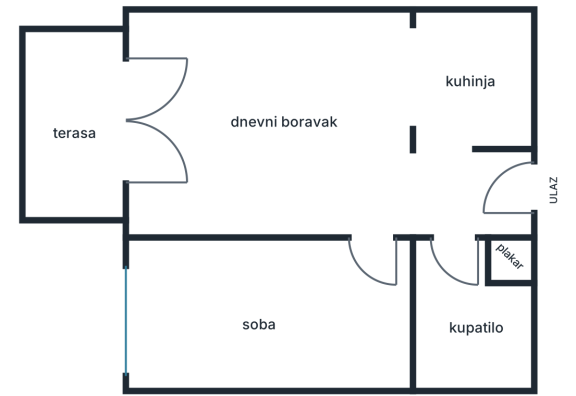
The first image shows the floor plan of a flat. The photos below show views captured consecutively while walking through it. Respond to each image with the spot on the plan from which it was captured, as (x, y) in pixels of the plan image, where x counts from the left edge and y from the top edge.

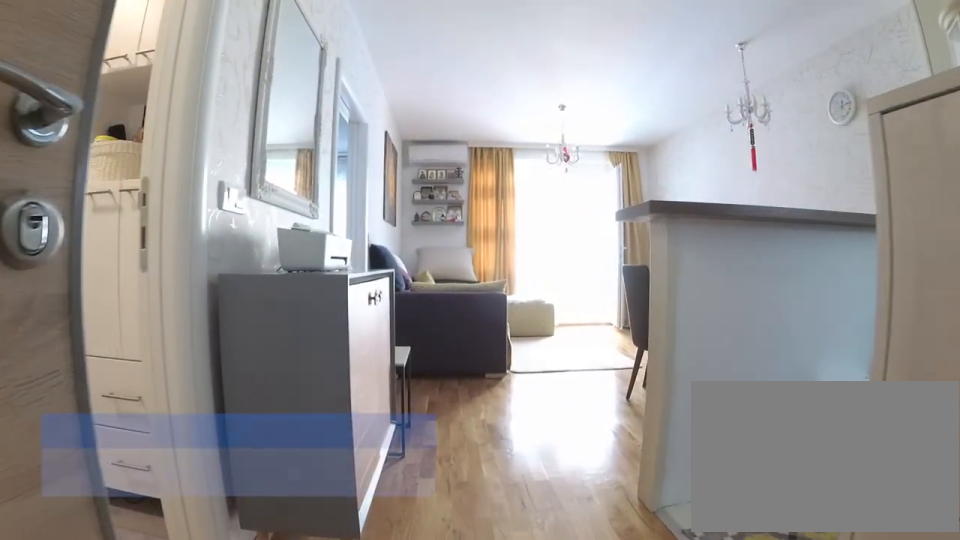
(512, 193)
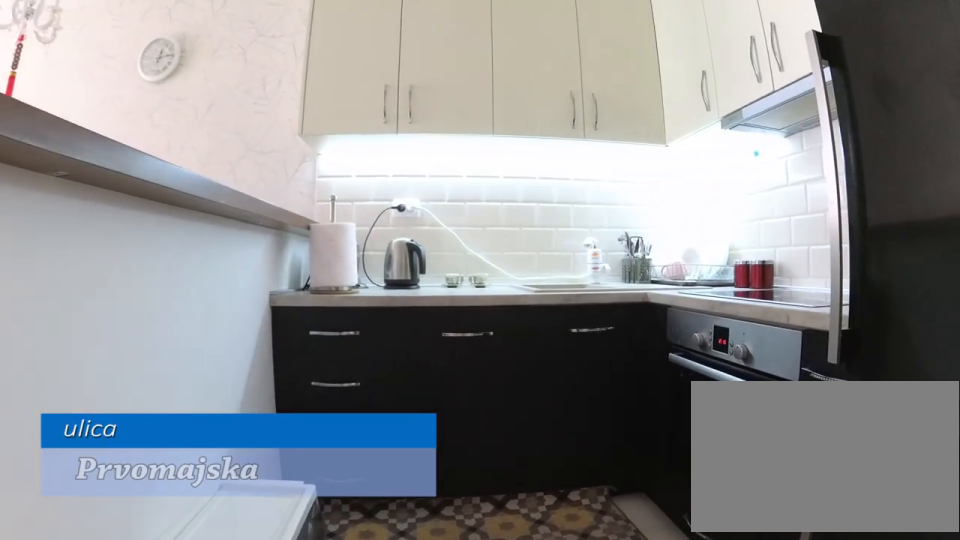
(451, 175)
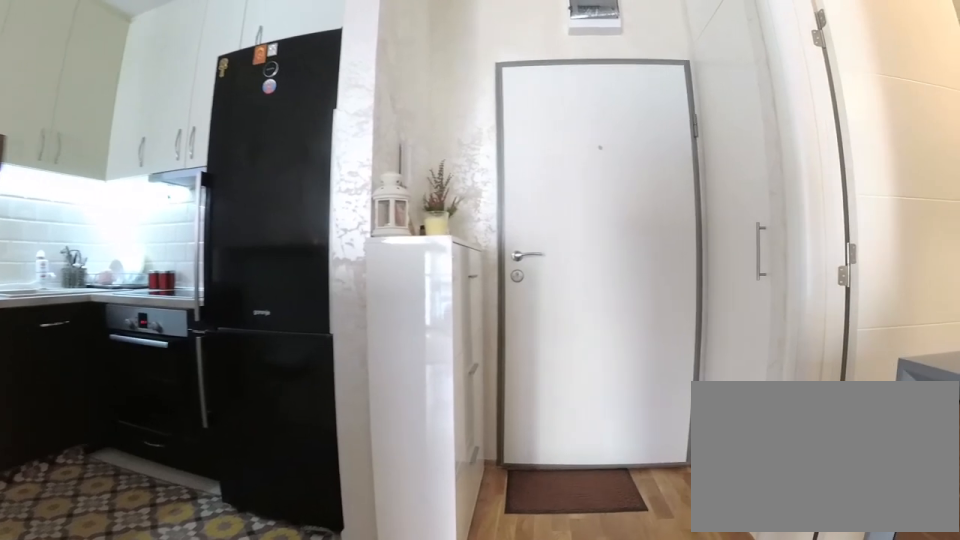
(409, 188)
